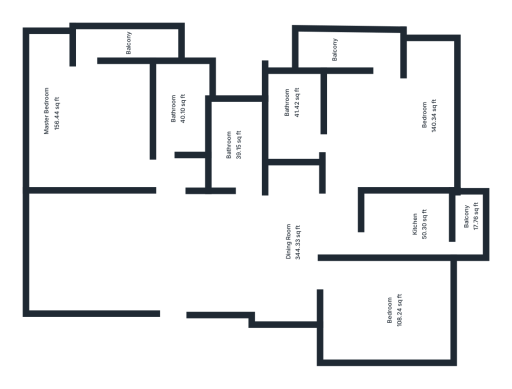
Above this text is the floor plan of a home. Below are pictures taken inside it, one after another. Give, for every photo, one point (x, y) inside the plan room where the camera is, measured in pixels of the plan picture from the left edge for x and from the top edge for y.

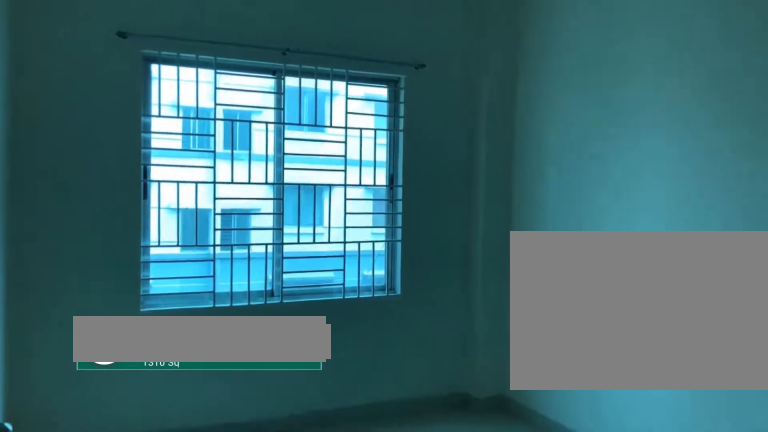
(390, 316)
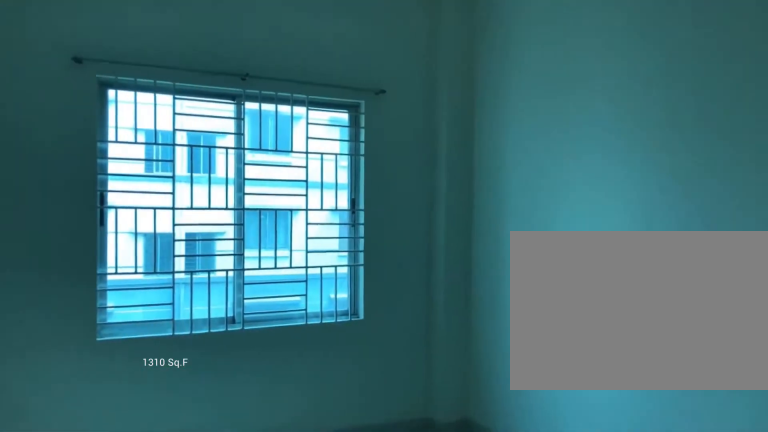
(390, 316)
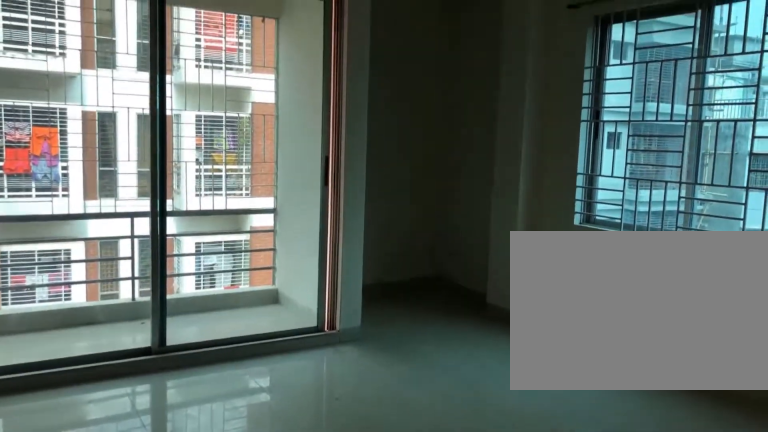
(390, 123)
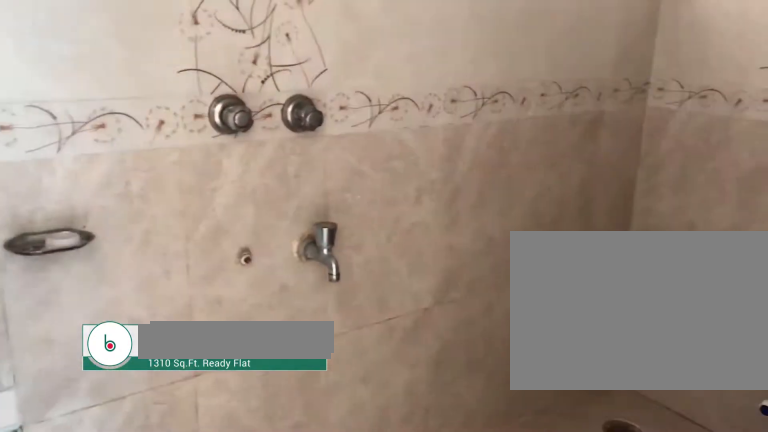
(286, 121)
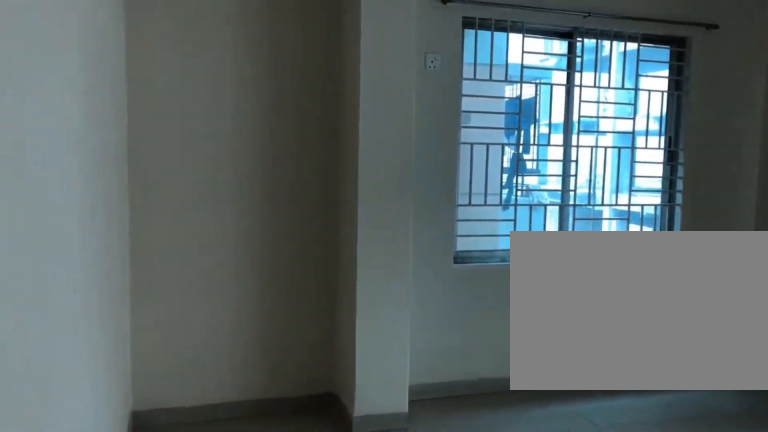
(115, 148)
